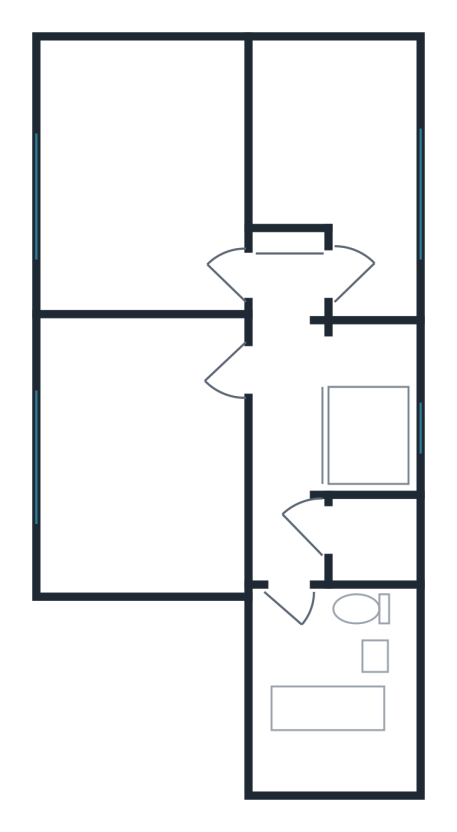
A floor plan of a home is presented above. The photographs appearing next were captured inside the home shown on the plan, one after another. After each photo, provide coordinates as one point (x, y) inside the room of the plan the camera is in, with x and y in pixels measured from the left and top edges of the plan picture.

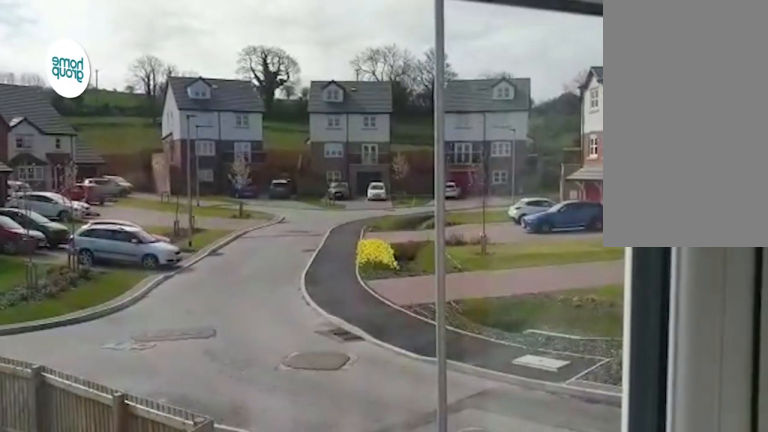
(326, 424)
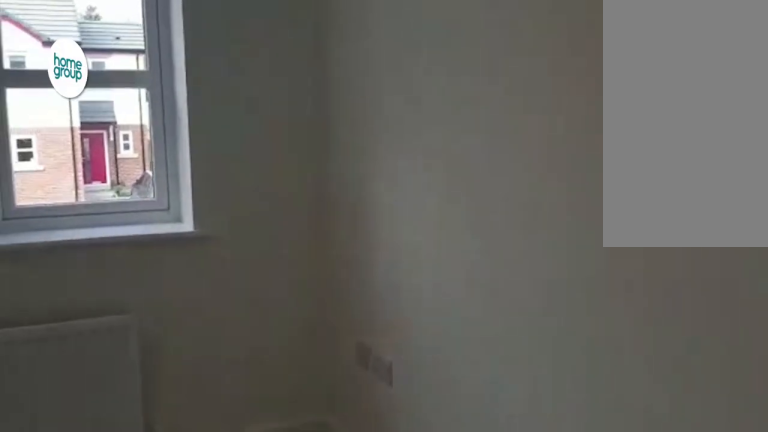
(145, 449)
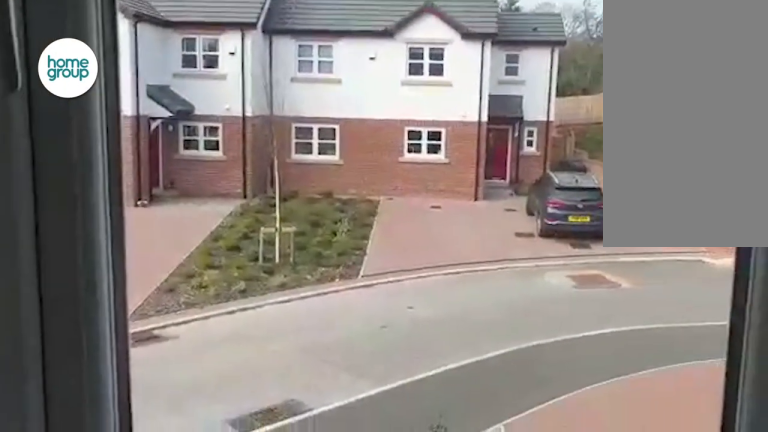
(145, 449)
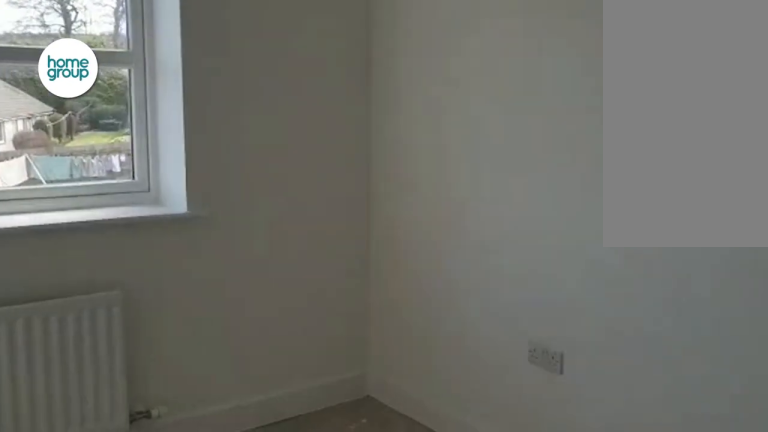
(150, 205)
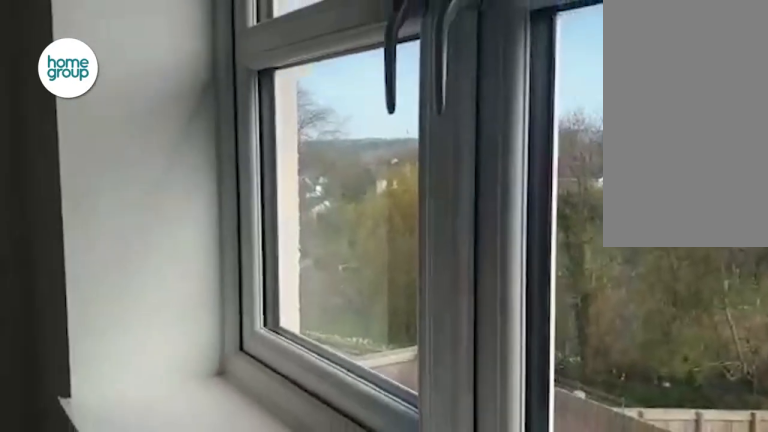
(150, 205)
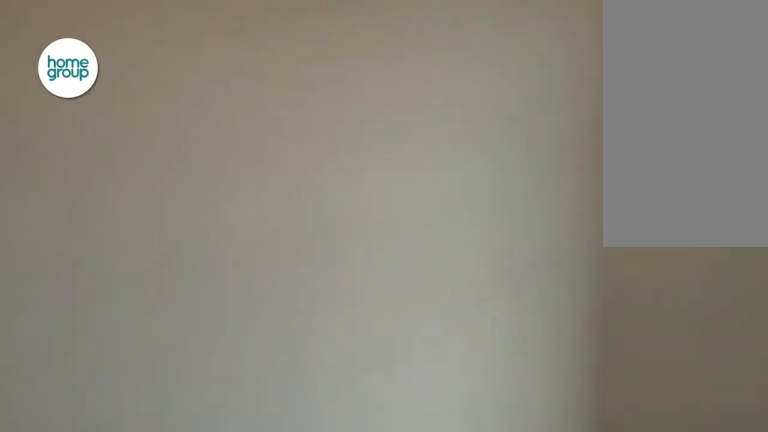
(336, 160)
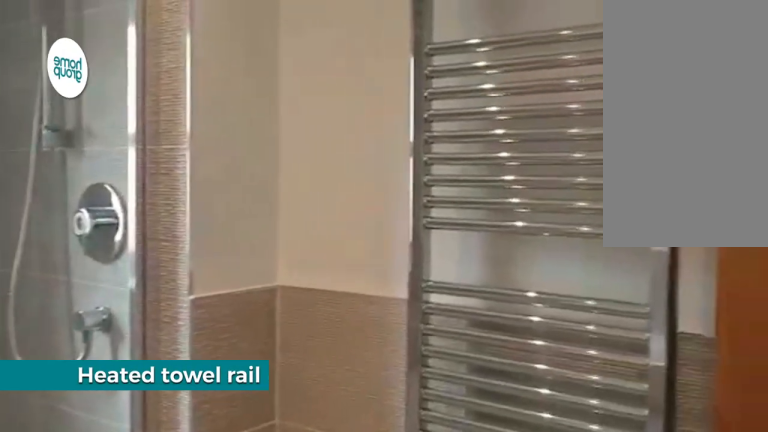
(340, 690)
